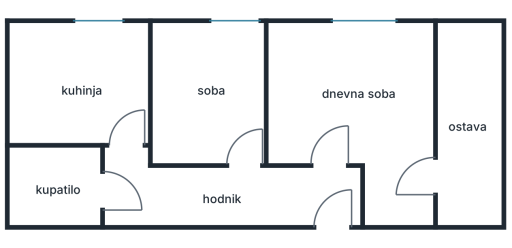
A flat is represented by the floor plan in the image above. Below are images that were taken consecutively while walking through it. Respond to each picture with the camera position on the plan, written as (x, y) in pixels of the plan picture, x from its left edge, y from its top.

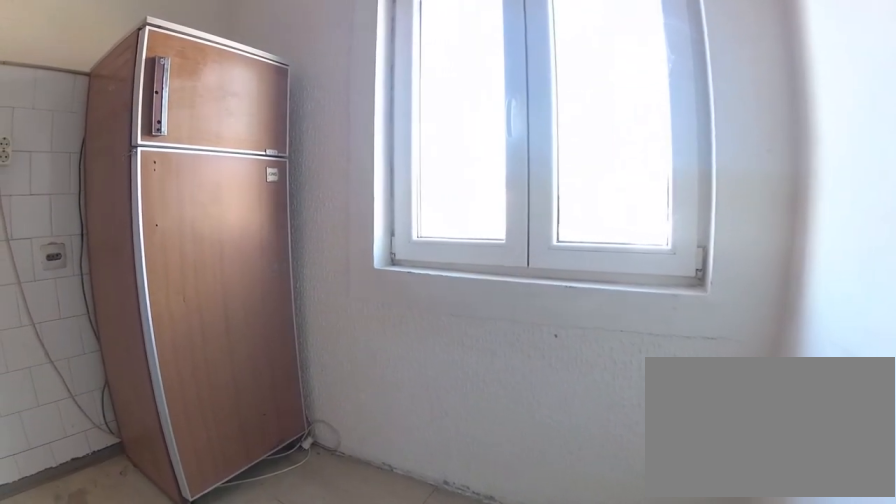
(129, 72)
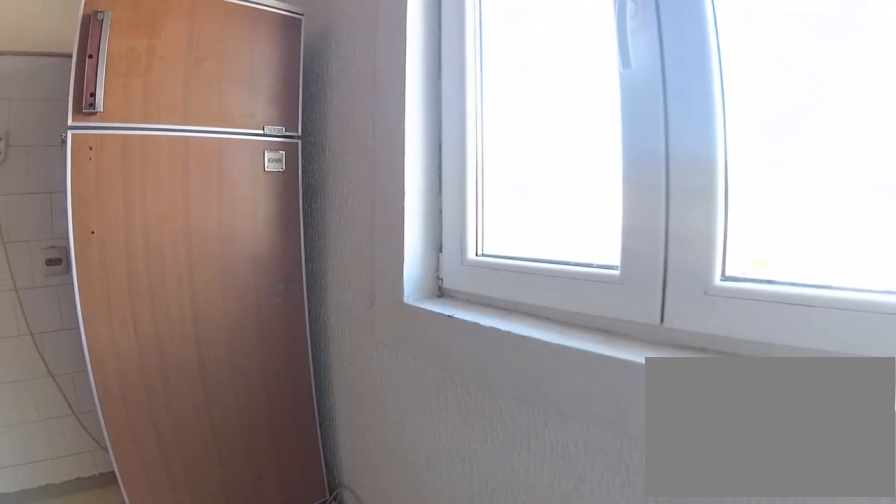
(123, 58)
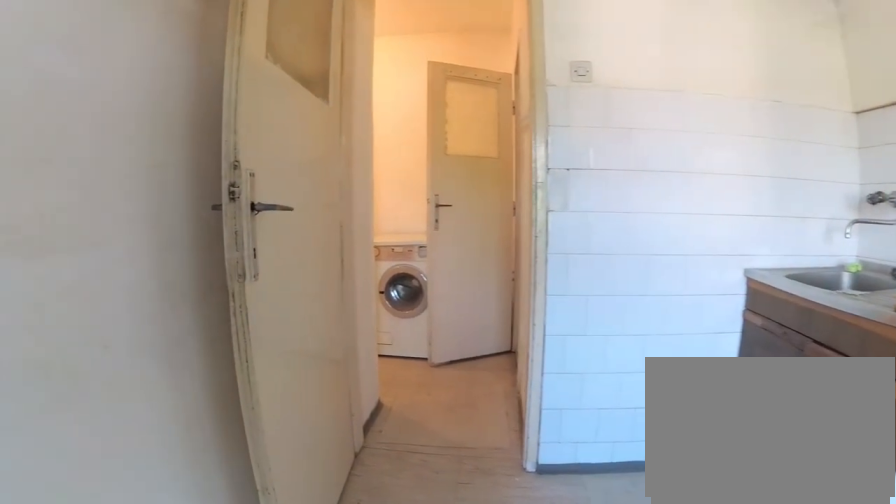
(121, 68)
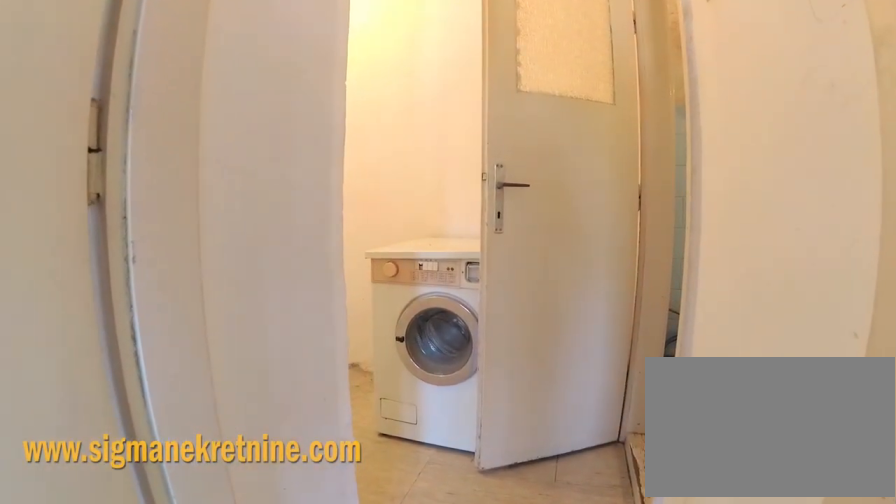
(119, 120)
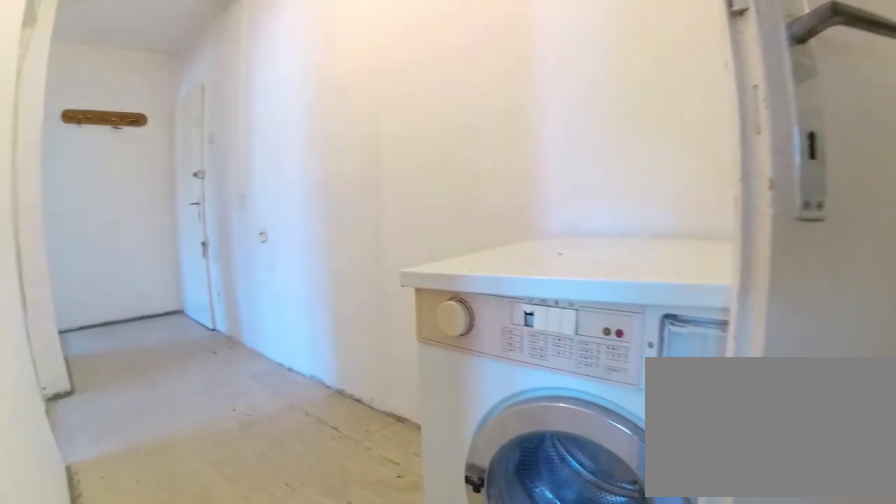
(117, 180)
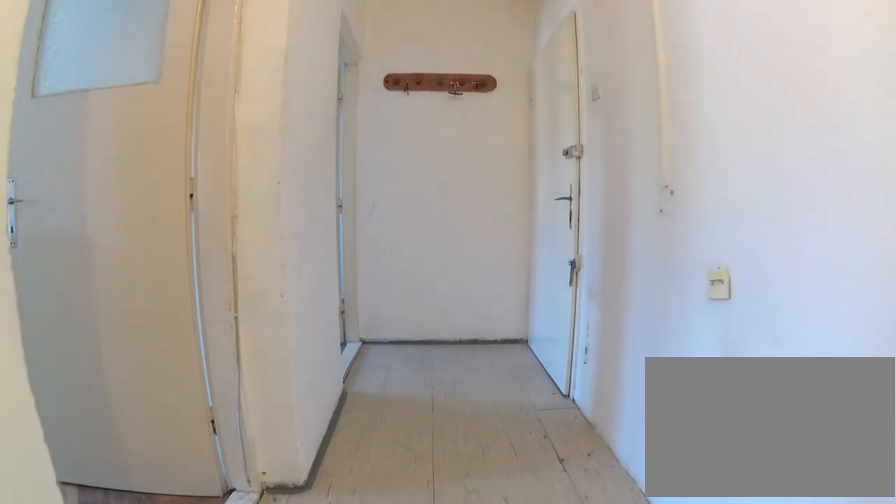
(196, 196)
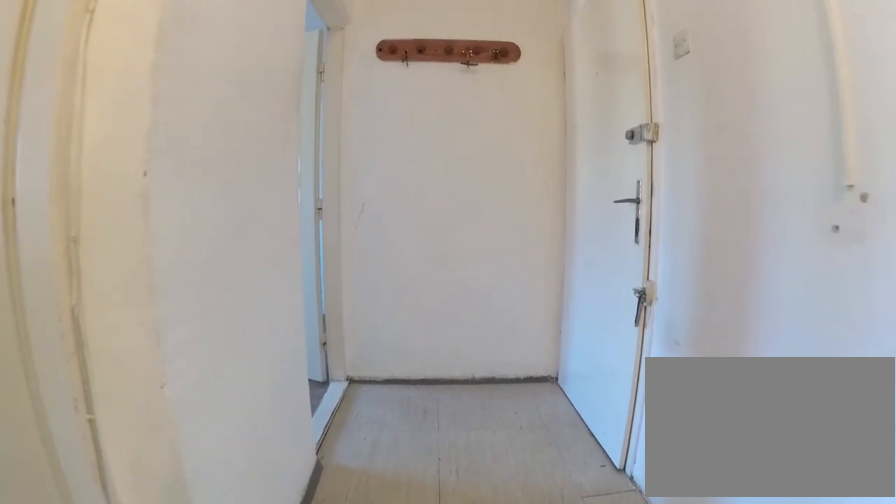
(240, 195)
